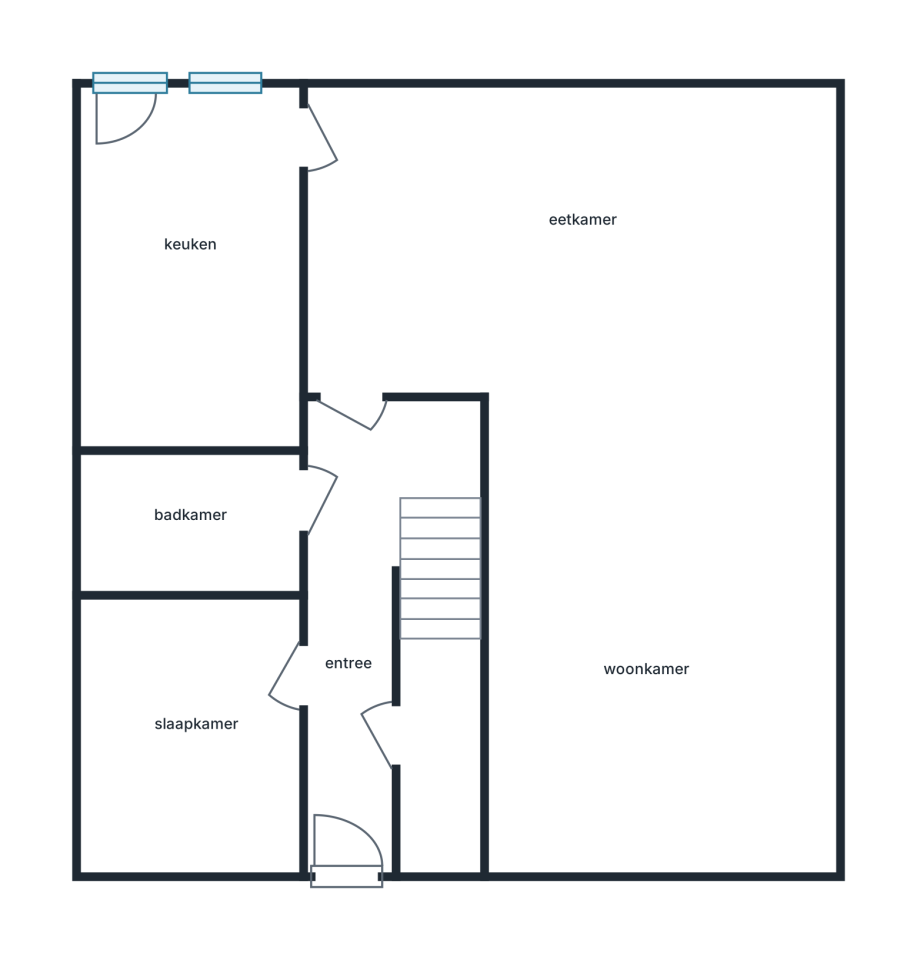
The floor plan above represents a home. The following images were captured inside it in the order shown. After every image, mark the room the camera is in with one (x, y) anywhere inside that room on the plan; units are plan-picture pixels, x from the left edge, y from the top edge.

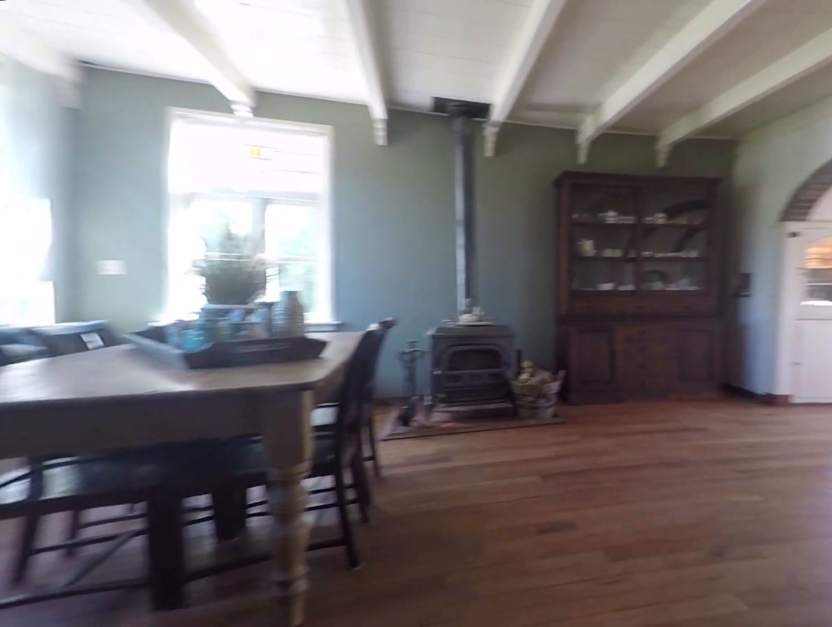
(820, 178)
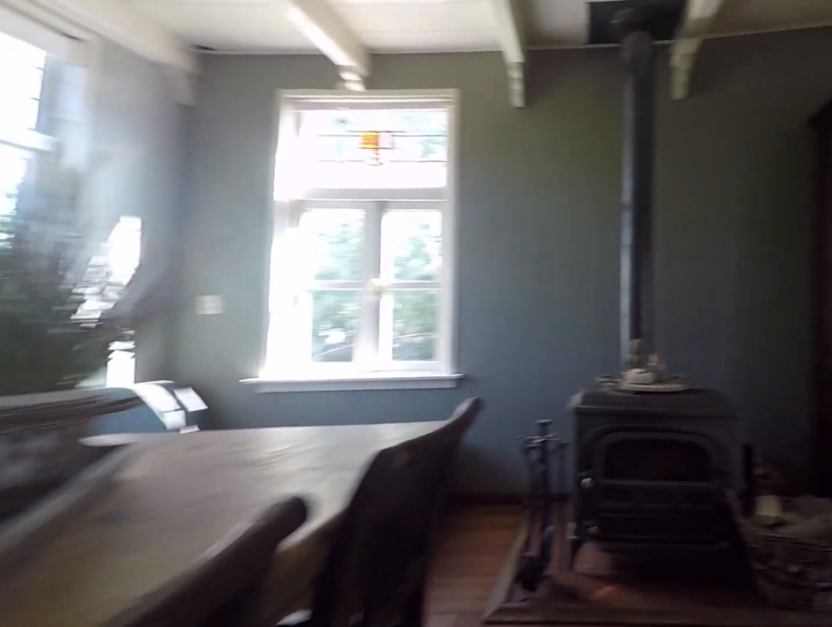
(820, 181)
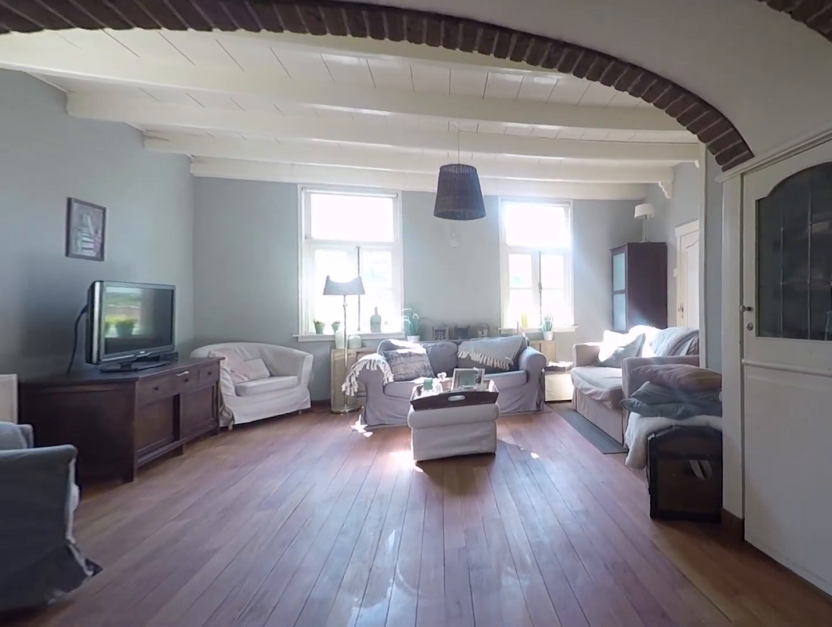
(820, 181)
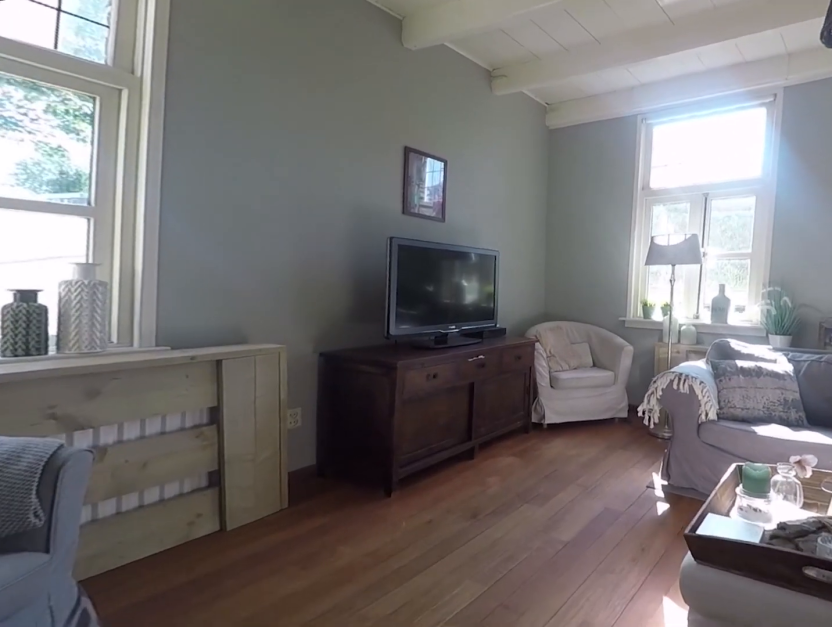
(820, 183)
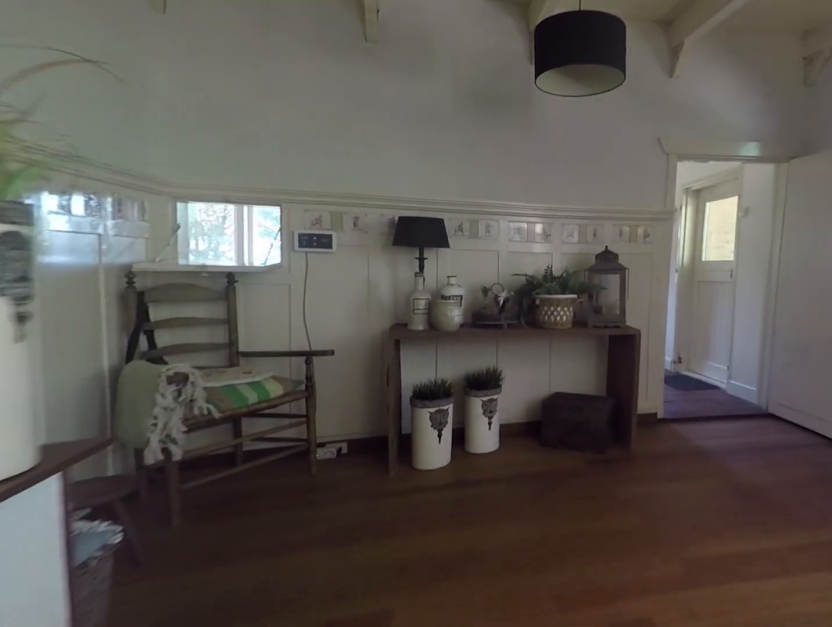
(820, 178)
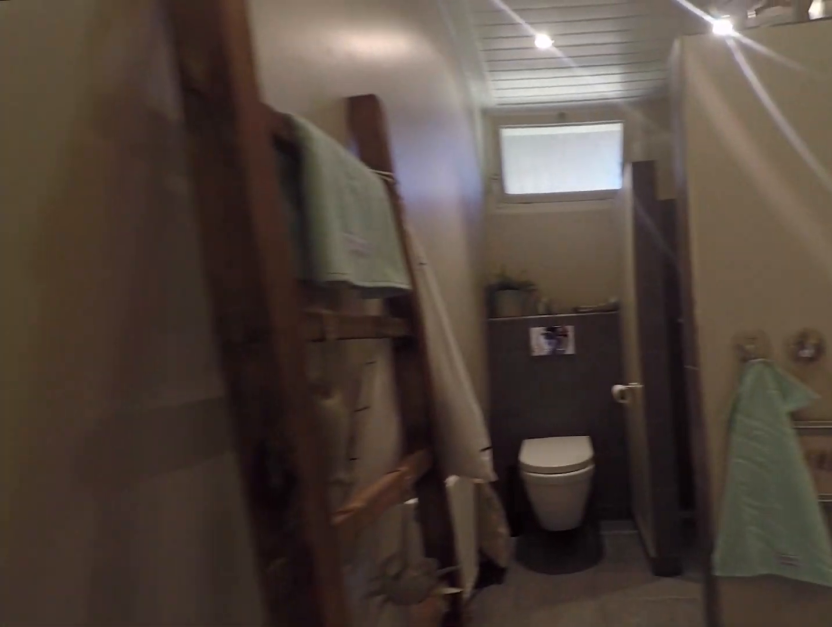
(192, 523)
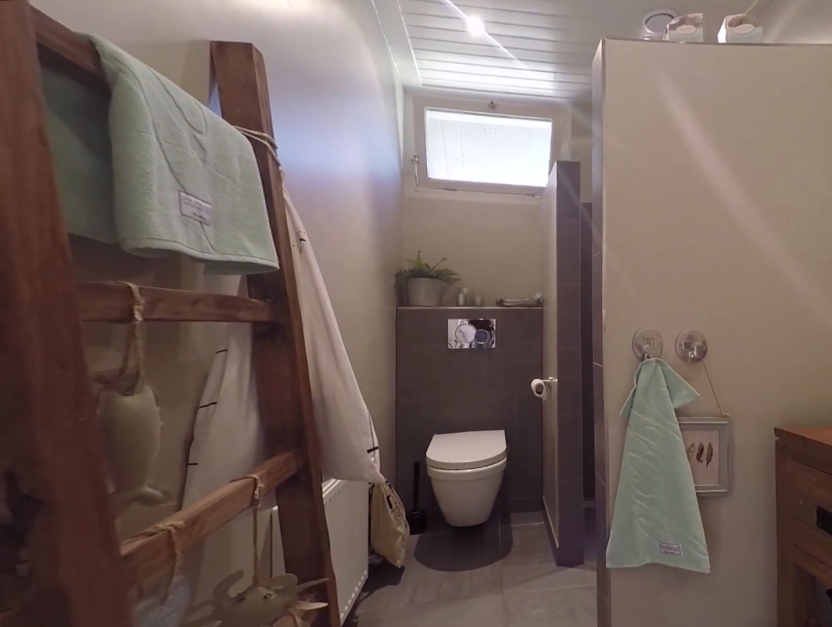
(192, 523)
